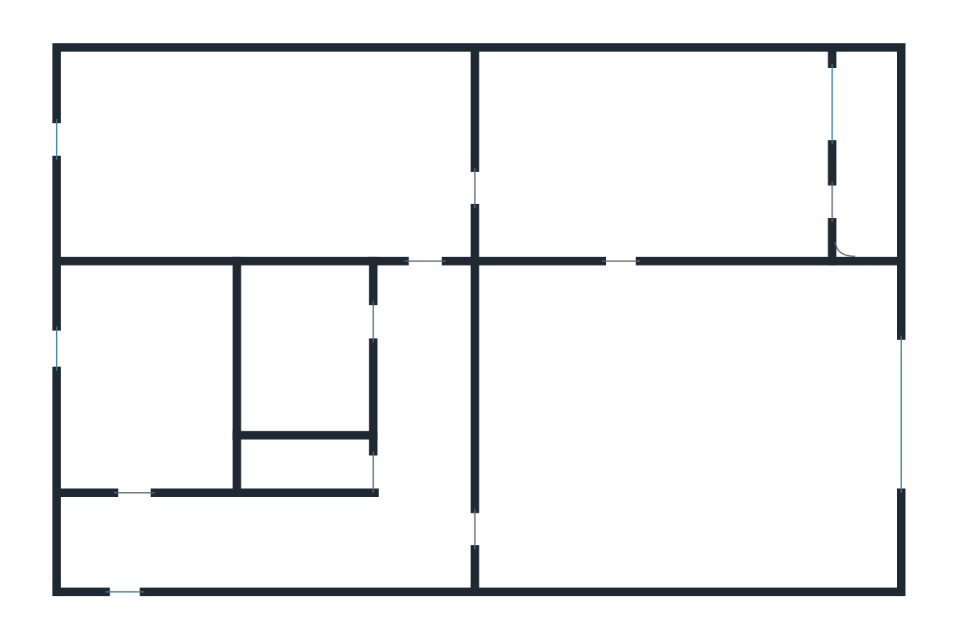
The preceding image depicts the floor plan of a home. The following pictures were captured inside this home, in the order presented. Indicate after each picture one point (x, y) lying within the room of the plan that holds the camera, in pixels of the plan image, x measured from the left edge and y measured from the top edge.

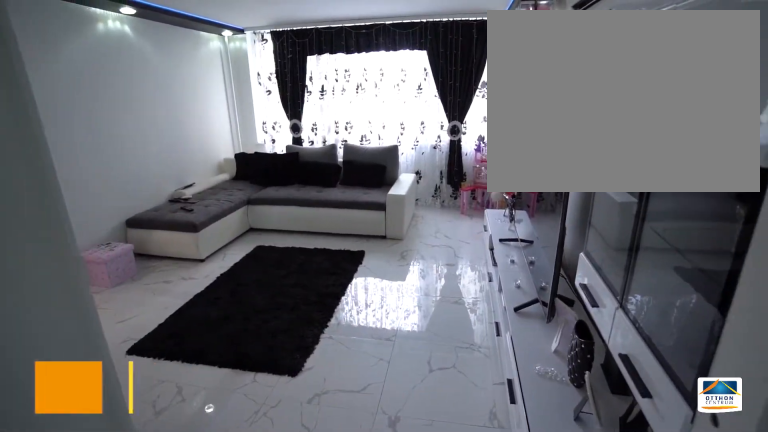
(681, 428)
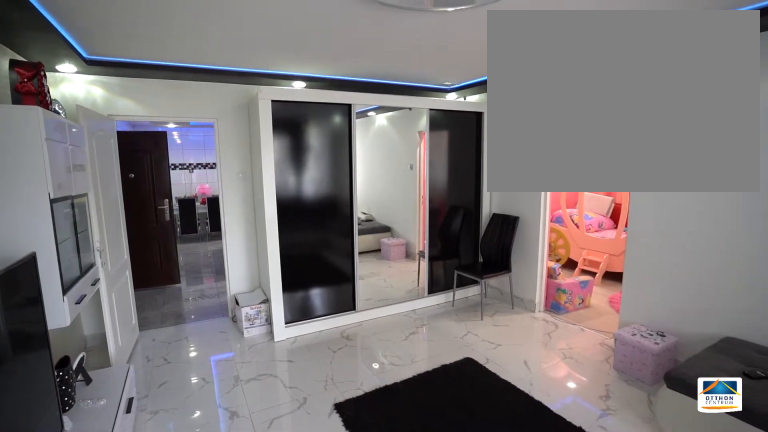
(681, 428)
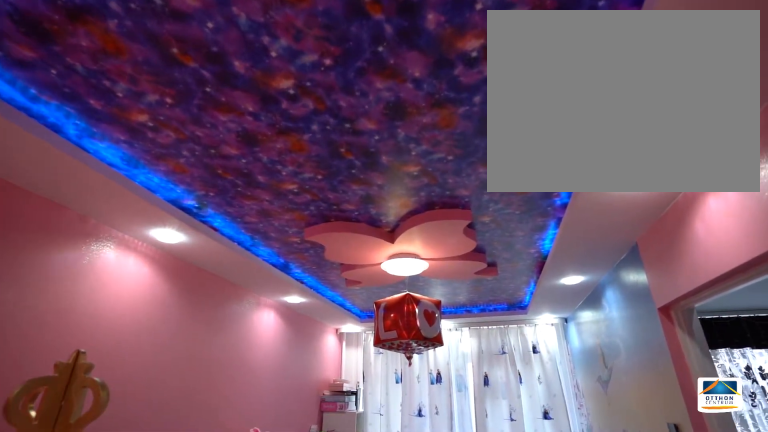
(648, 143)
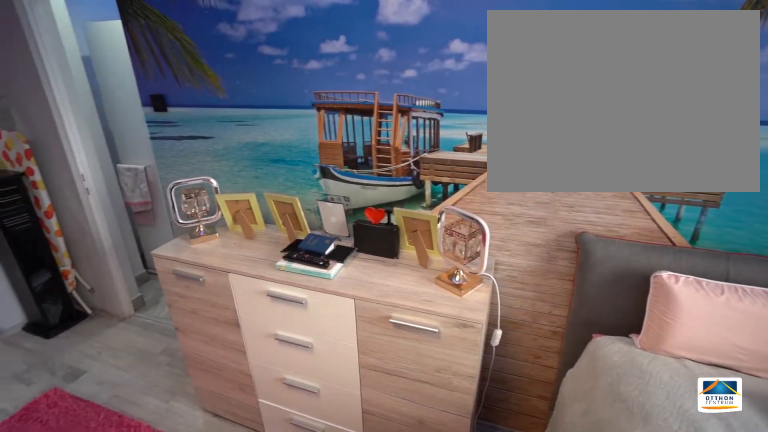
(262, 165)
